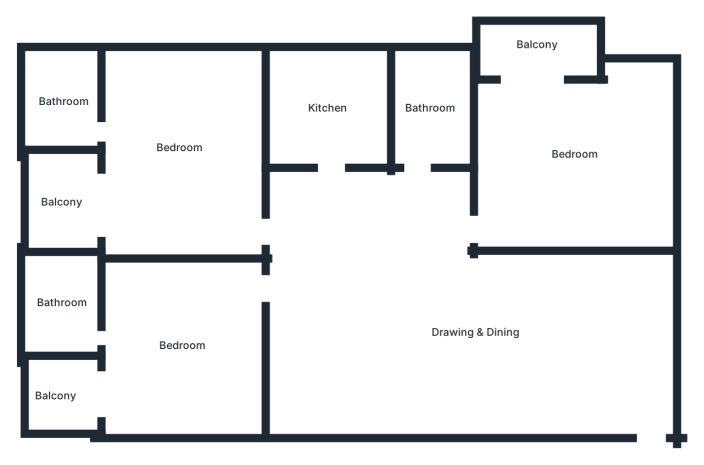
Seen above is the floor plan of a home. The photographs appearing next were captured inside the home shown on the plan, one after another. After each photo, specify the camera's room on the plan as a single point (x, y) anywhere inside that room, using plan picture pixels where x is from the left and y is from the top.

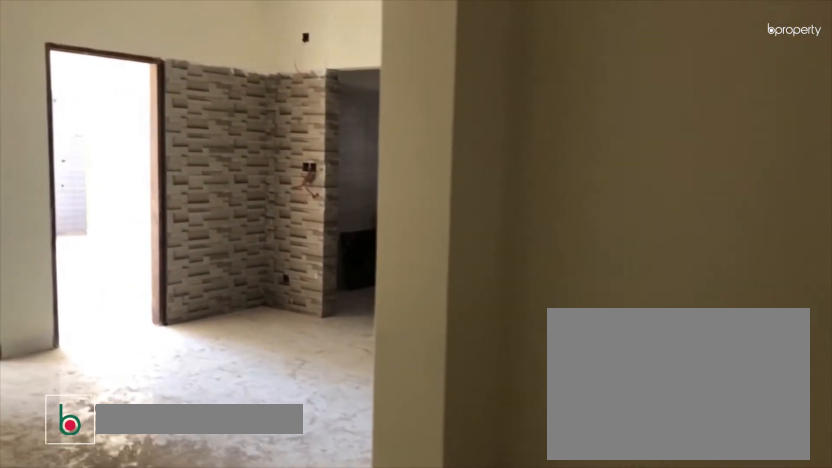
(474, 330)
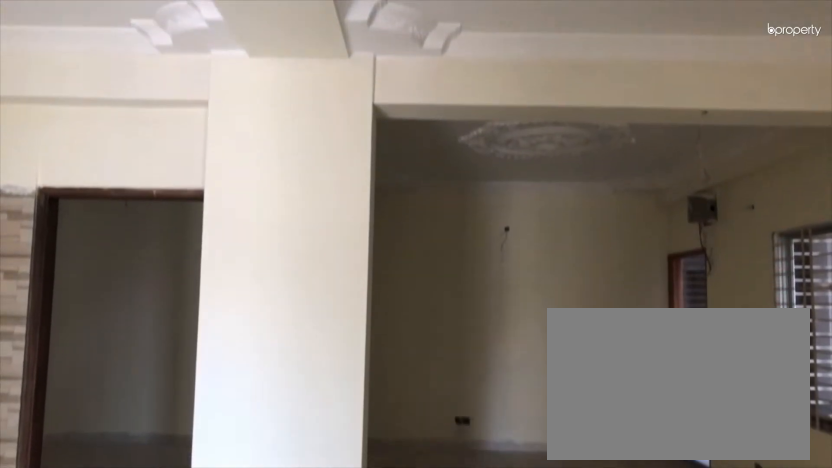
(474, 330)
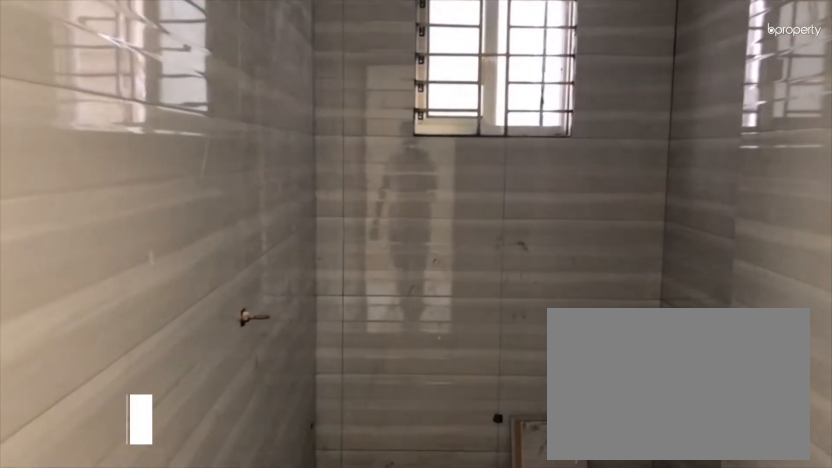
(431, 109)
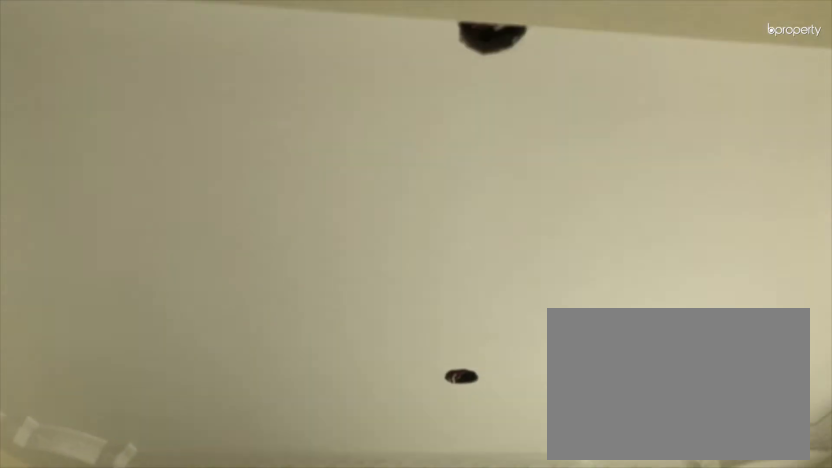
(181, 149)
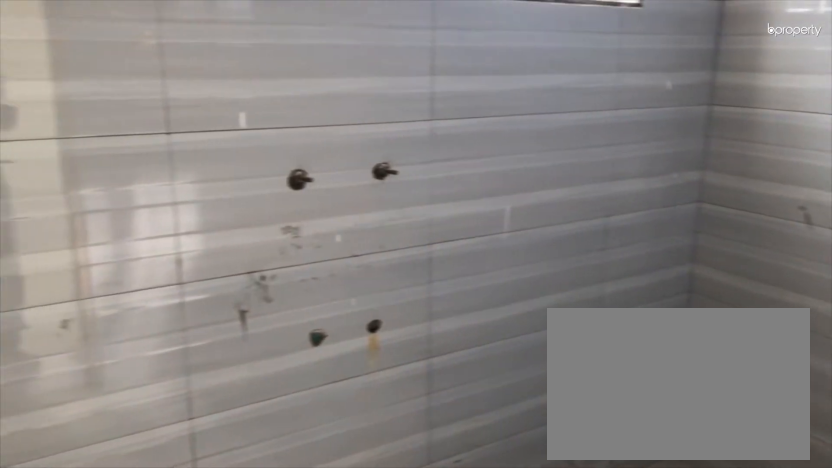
(66, 99)
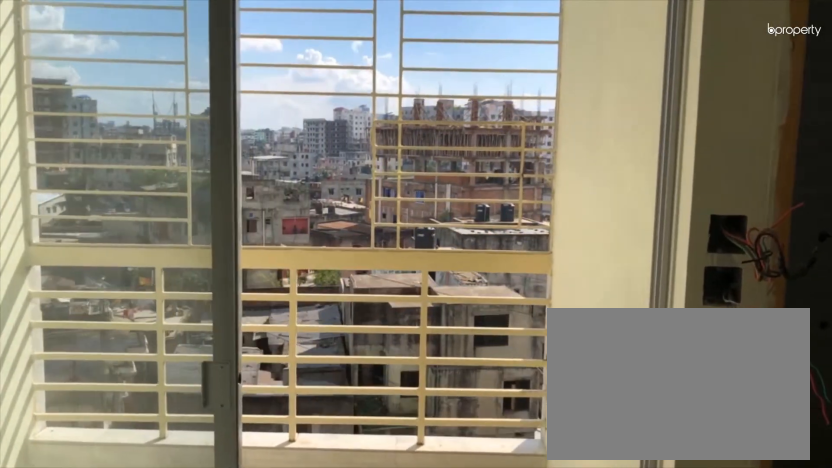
(59, 205)
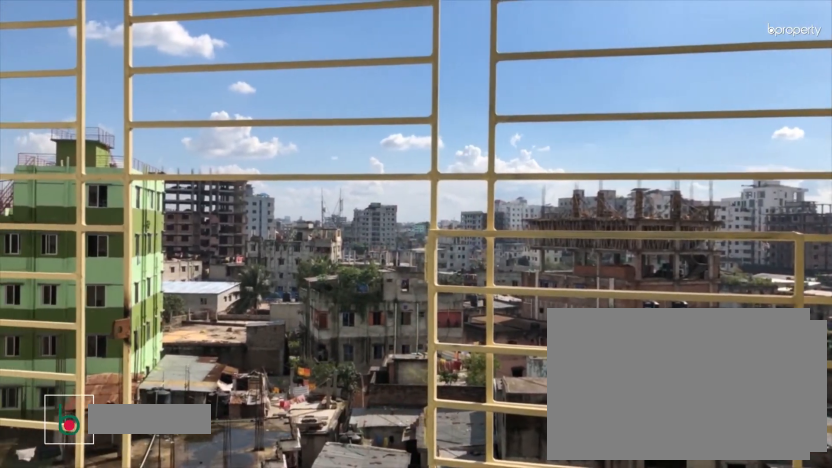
(59, 205)
